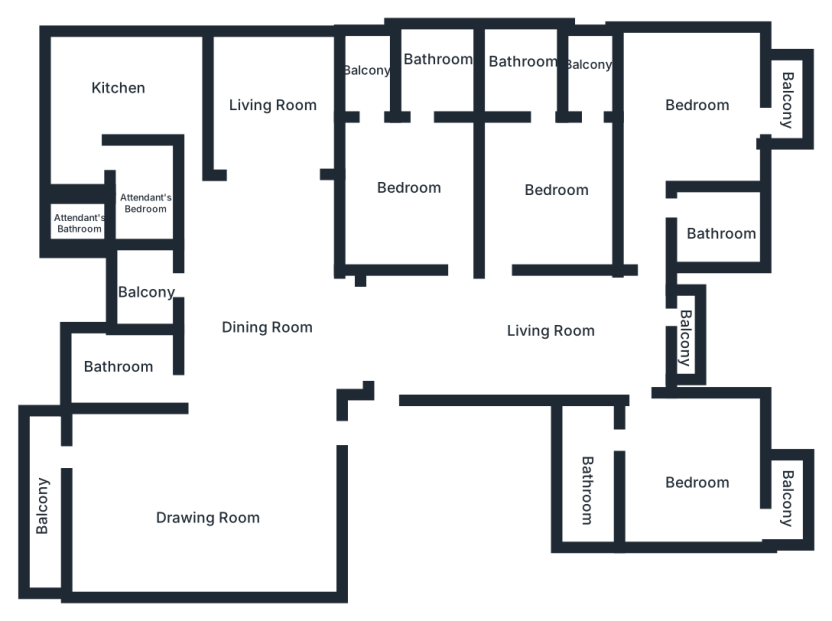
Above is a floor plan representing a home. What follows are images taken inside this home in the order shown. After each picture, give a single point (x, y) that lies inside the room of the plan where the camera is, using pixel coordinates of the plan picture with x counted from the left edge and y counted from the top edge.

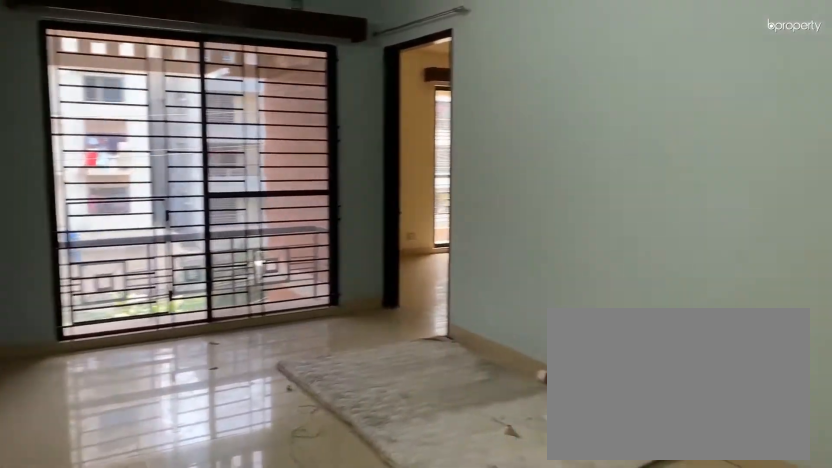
(510, 329)
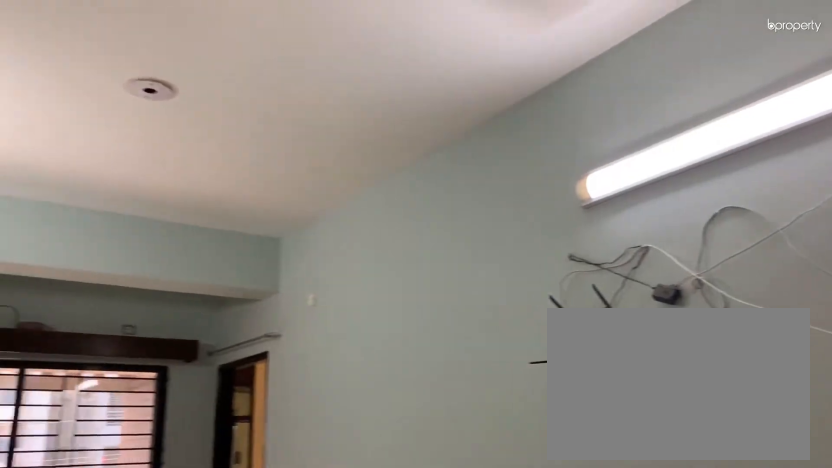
(465, 329)
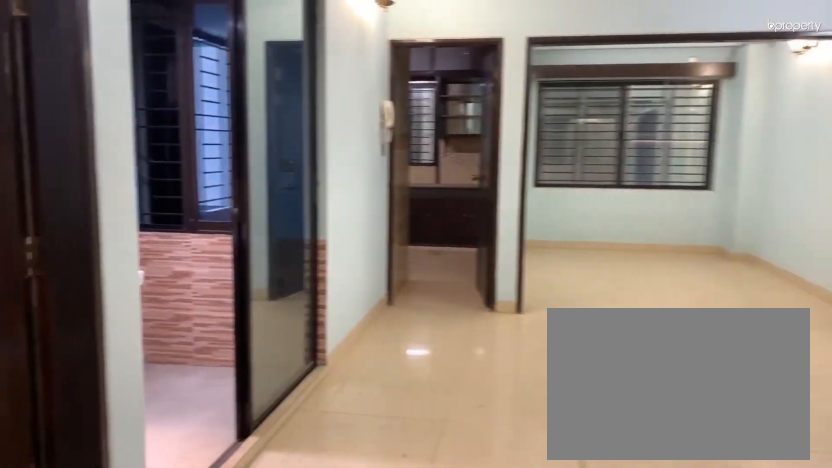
(255, 308)
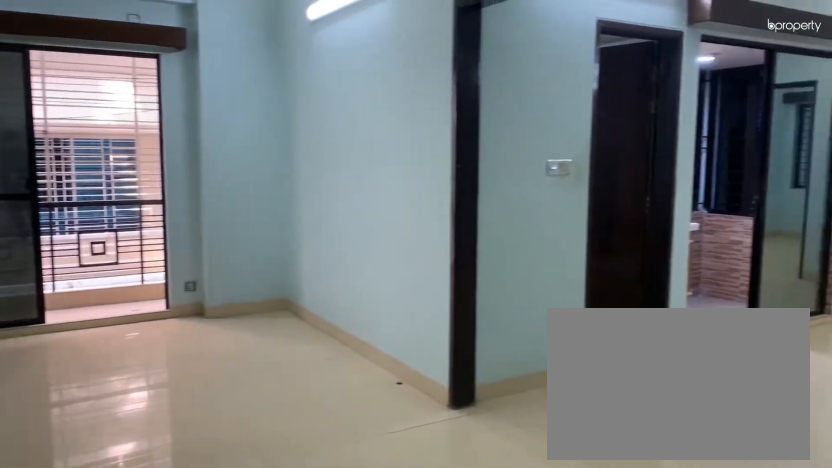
(207, 497)
